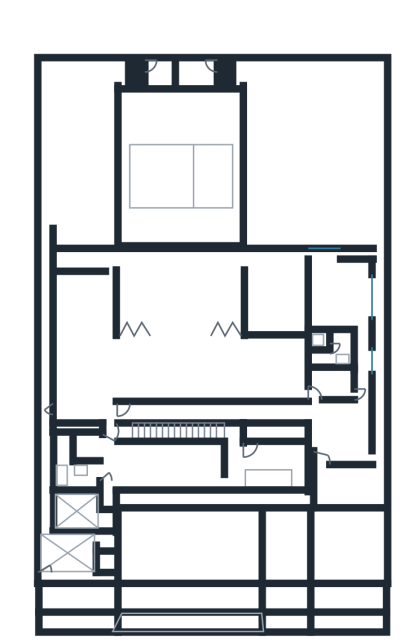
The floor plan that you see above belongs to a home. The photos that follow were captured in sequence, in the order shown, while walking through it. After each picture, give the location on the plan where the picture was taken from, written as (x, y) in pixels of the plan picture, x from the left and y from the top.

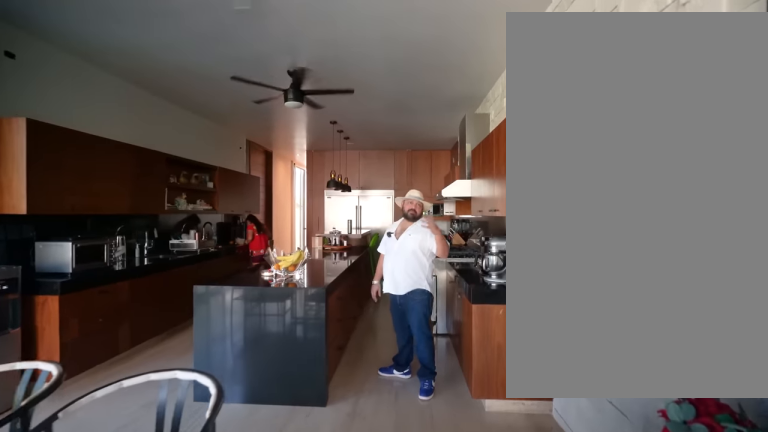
(71, 291)
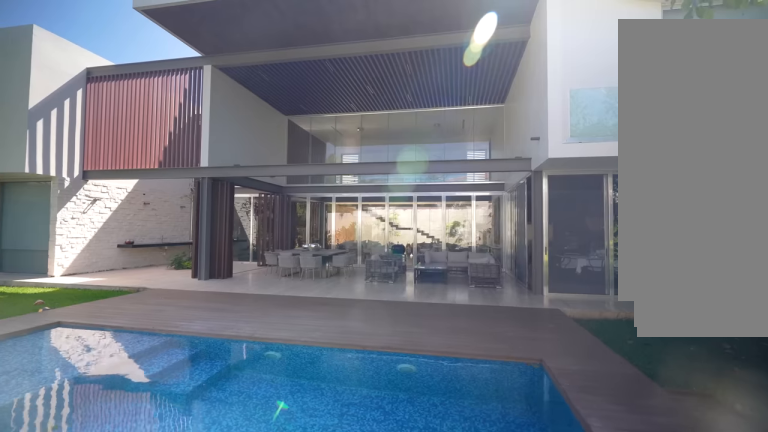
(85, 83)
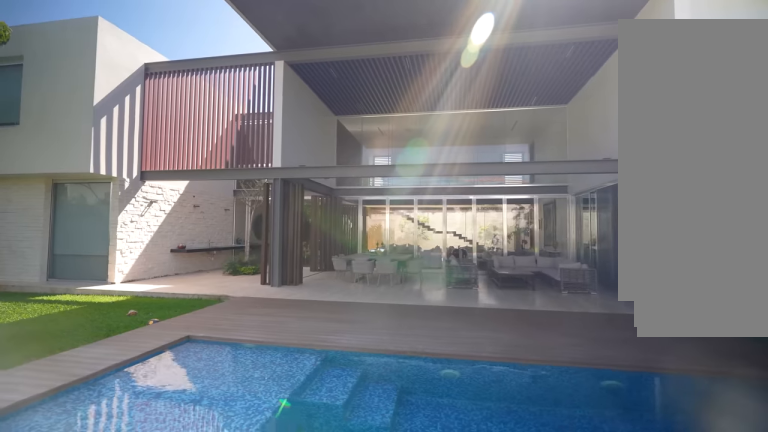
(92, 86)
